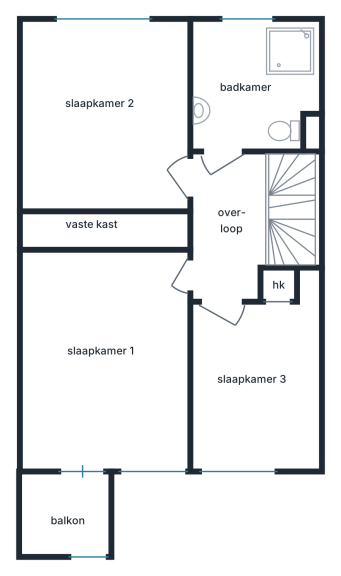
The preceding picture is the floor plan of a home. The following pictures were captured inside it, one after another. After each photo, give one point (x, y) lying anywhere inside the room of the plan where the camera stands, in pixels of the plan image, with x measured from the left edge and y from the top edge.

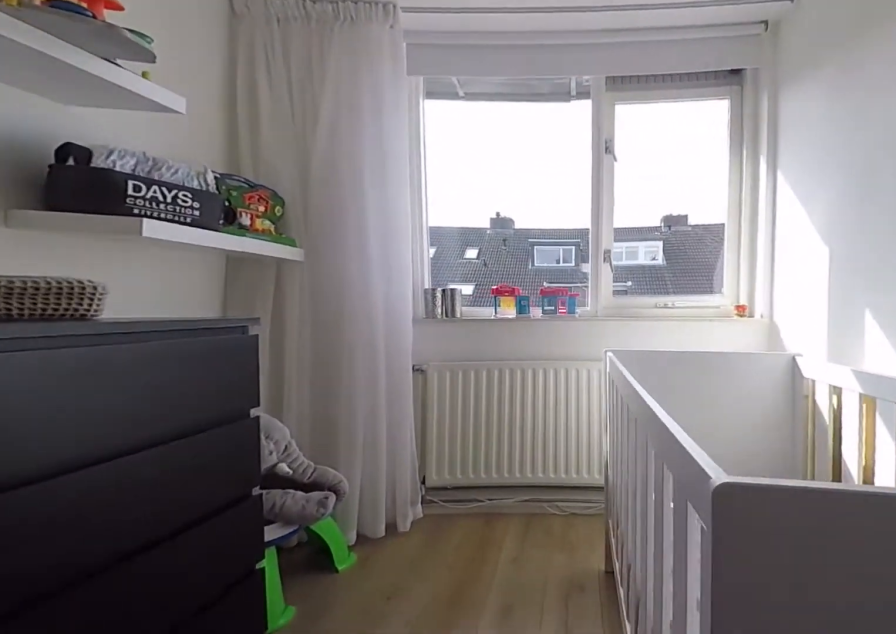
(256, 384)
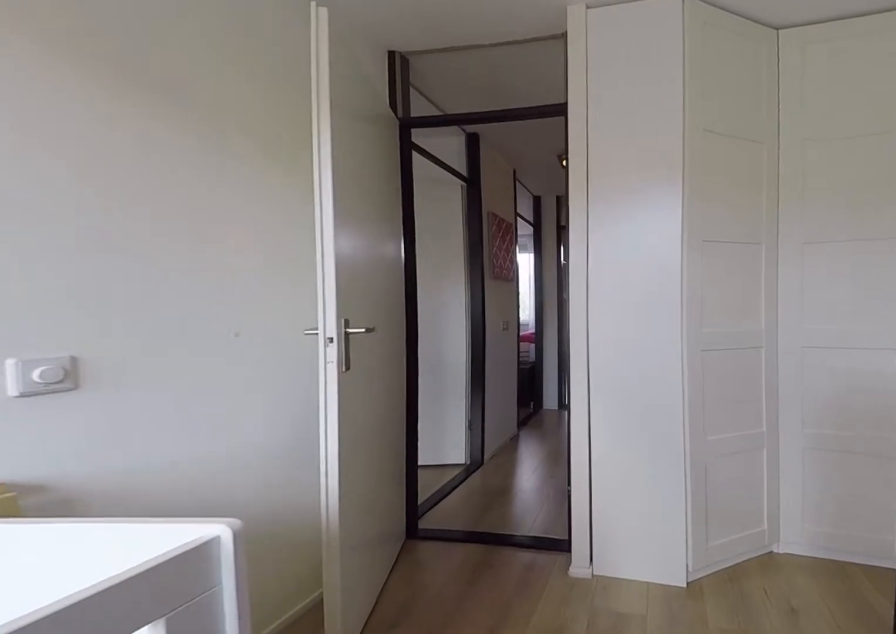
(256, 384)
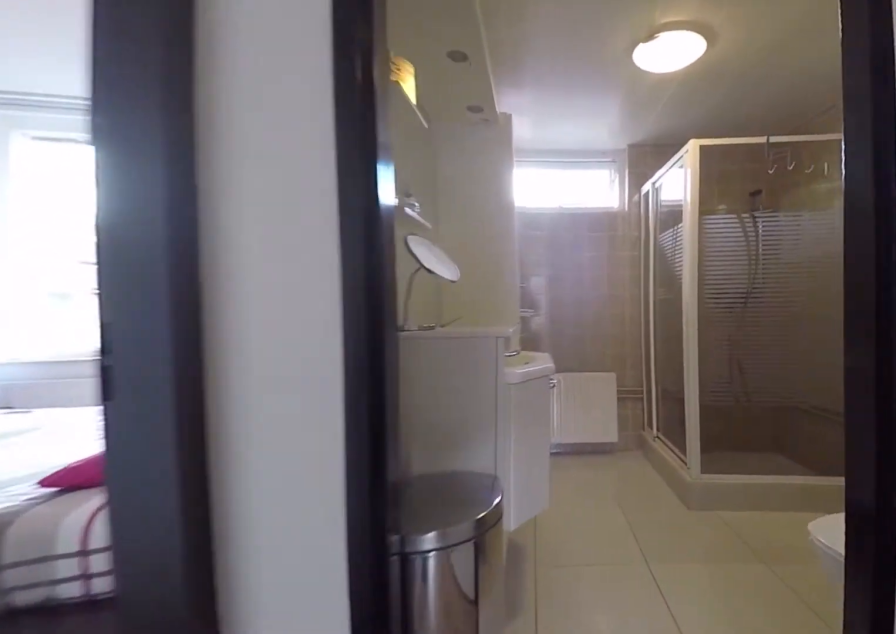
(229, 225)
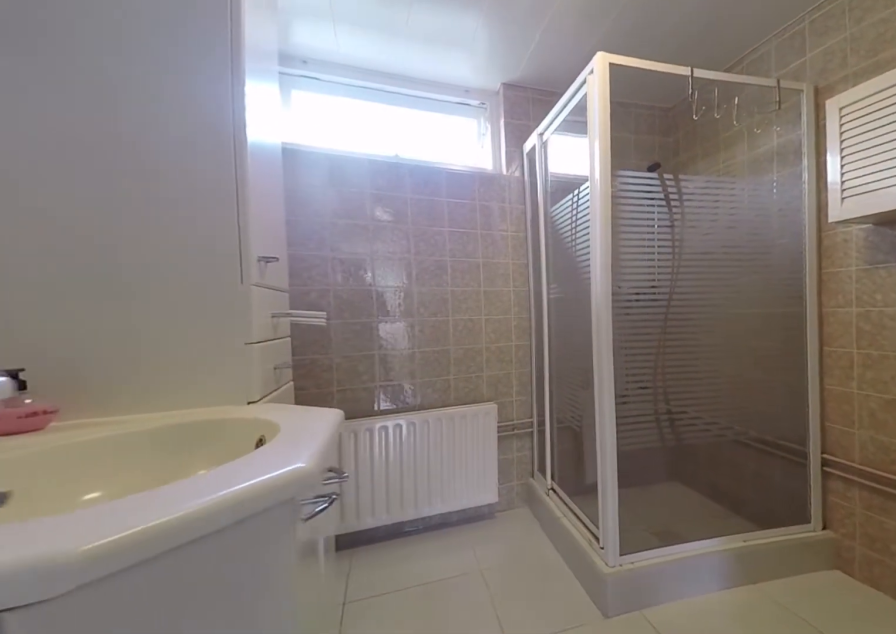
(252, 86)
